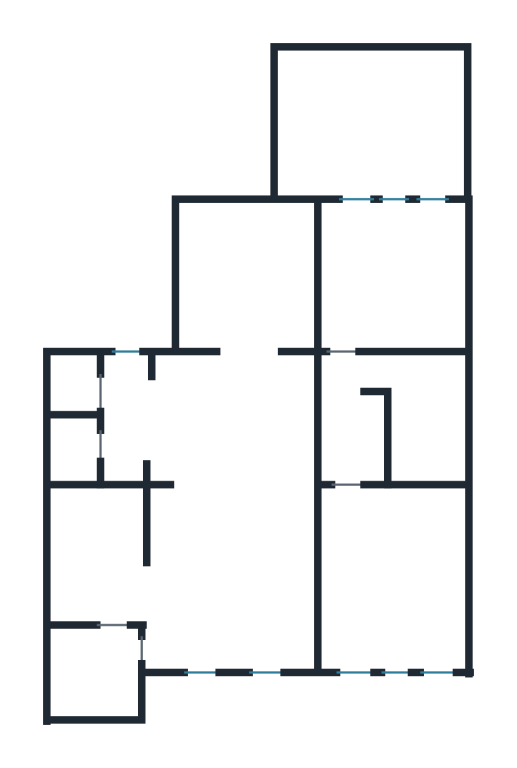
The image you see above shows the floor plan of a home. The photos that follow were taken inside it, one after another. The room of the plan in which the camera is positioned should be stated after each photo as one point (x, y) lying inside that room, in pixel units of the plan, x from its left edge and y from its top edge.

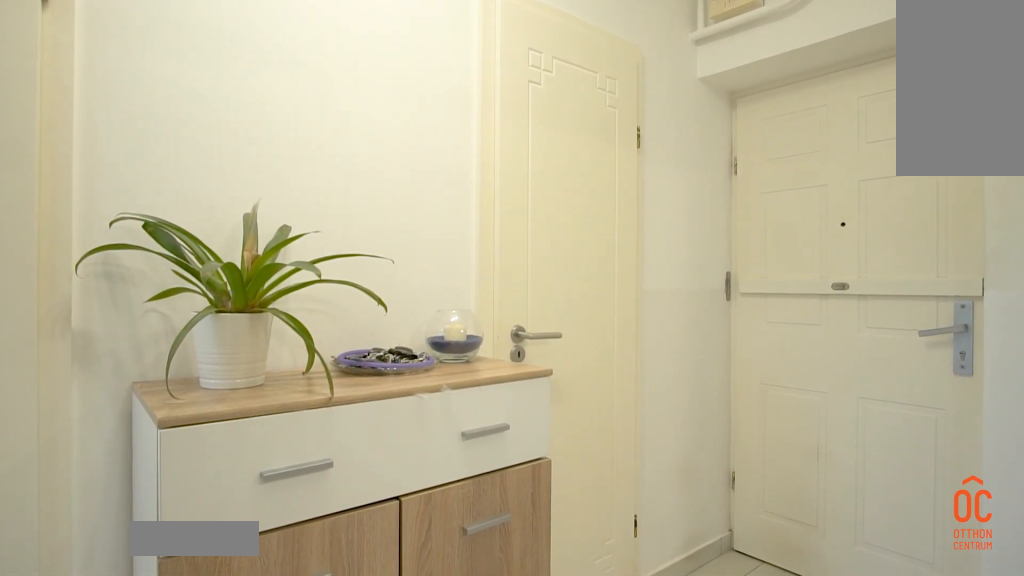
(129, 418)
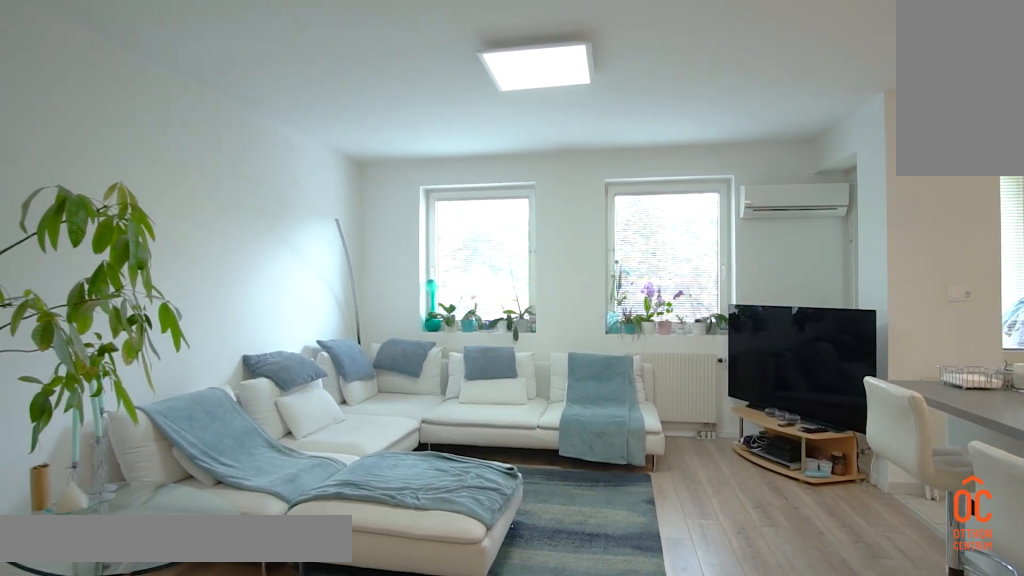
(254, 516)
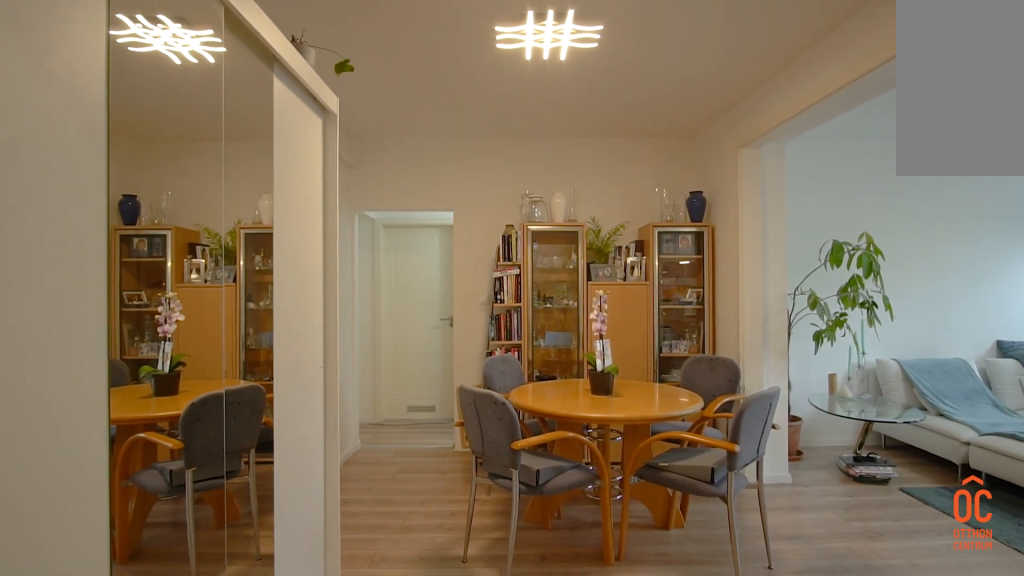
(254, 516)
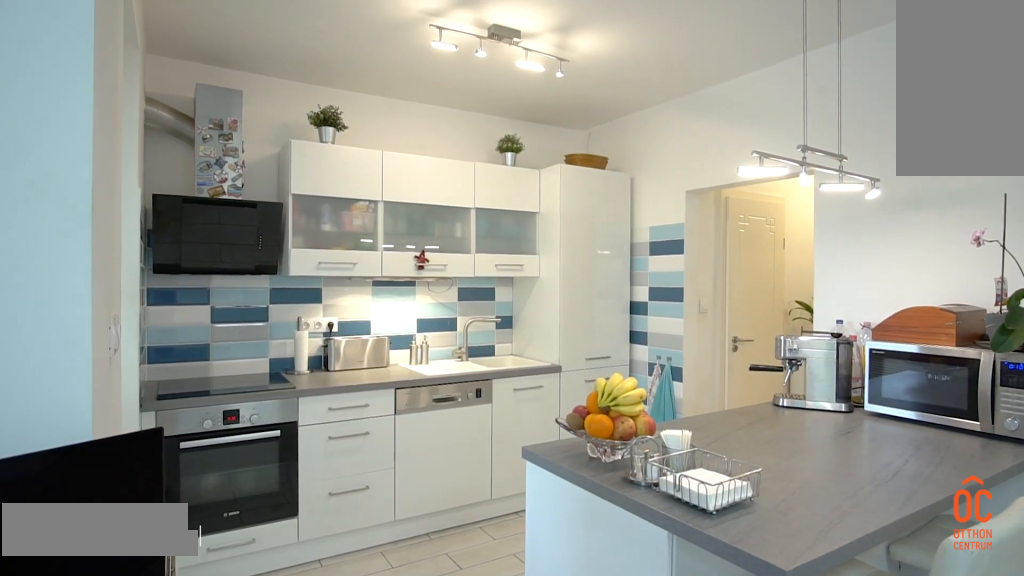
(99, 559)
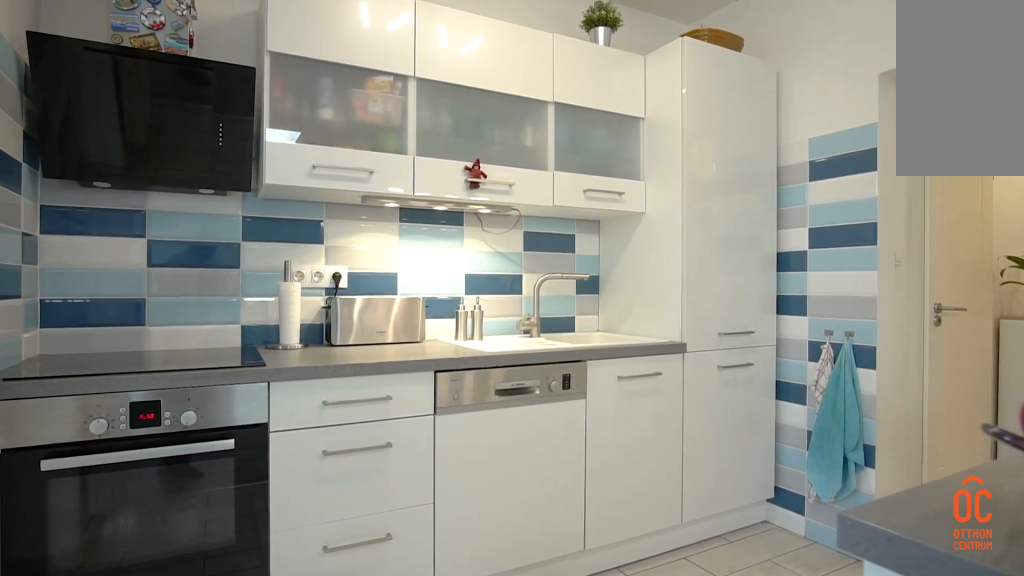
(98, 558)
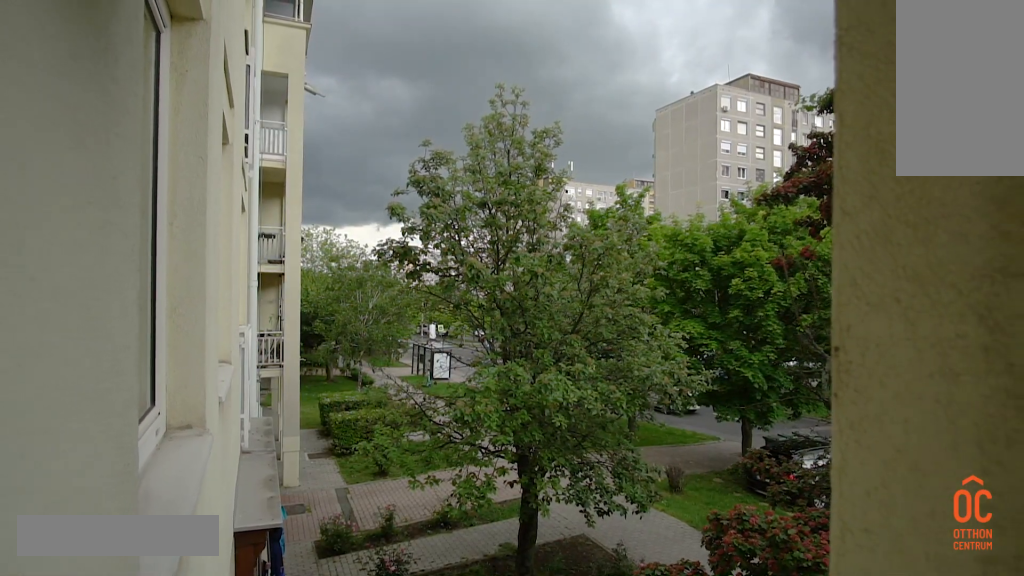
(101, 697)
